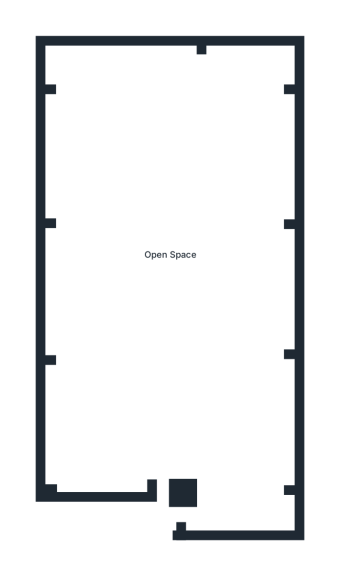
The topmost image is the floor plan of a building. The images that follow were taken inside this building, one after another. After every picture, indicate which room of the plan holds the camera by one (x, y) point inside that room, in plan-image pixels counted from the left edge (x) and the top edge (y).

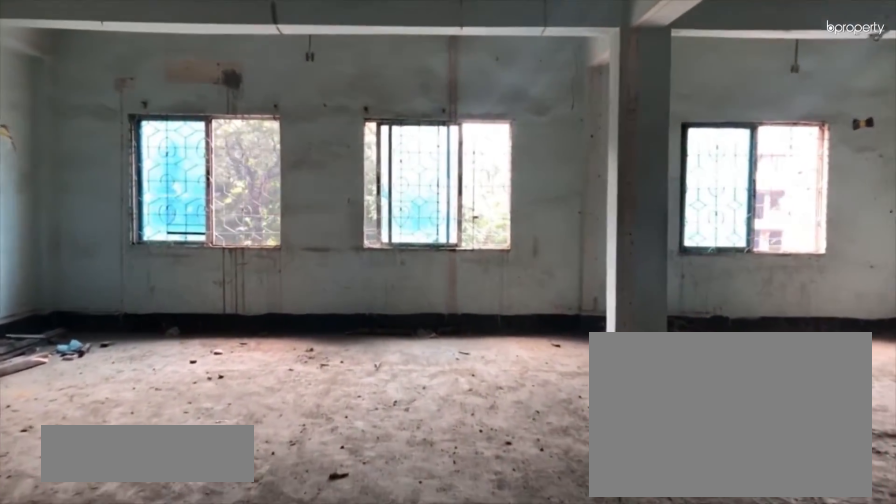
(107, 166)
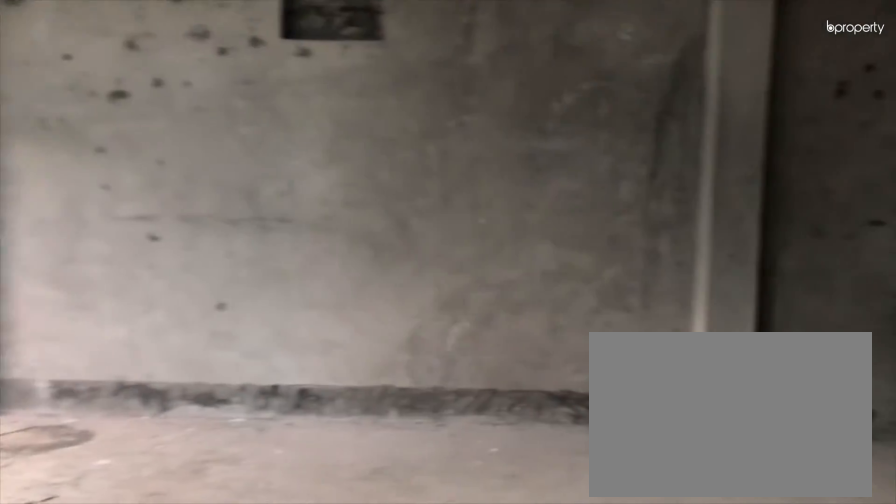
(227, 184)
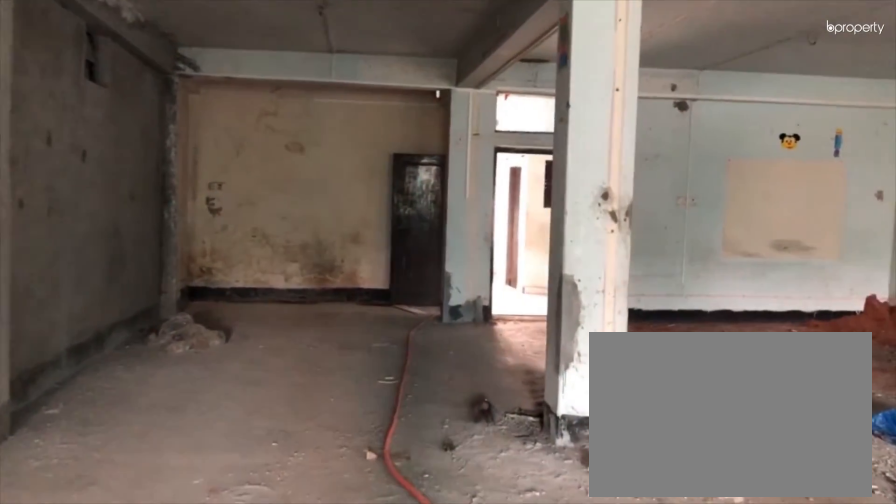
(243, 334)
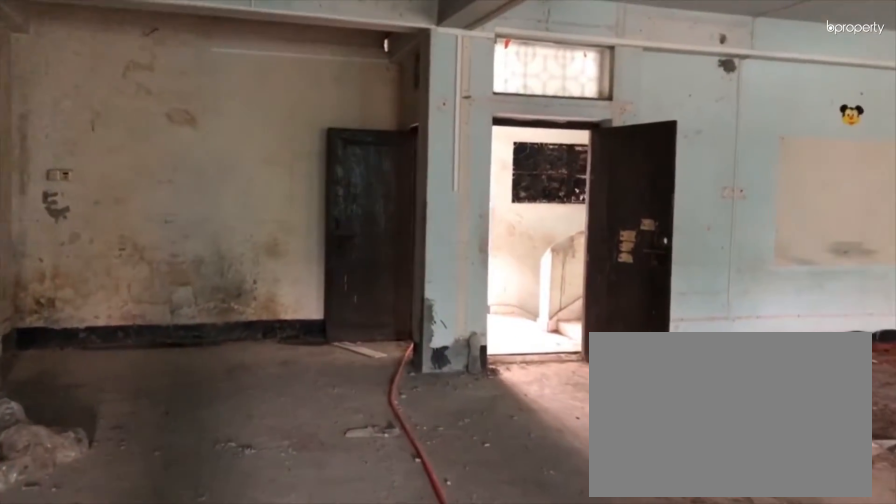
(247, 433)
